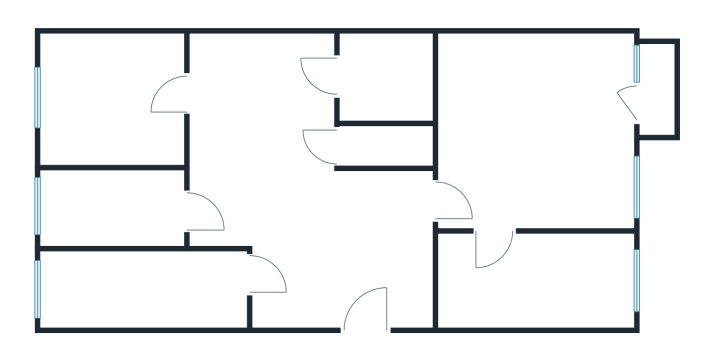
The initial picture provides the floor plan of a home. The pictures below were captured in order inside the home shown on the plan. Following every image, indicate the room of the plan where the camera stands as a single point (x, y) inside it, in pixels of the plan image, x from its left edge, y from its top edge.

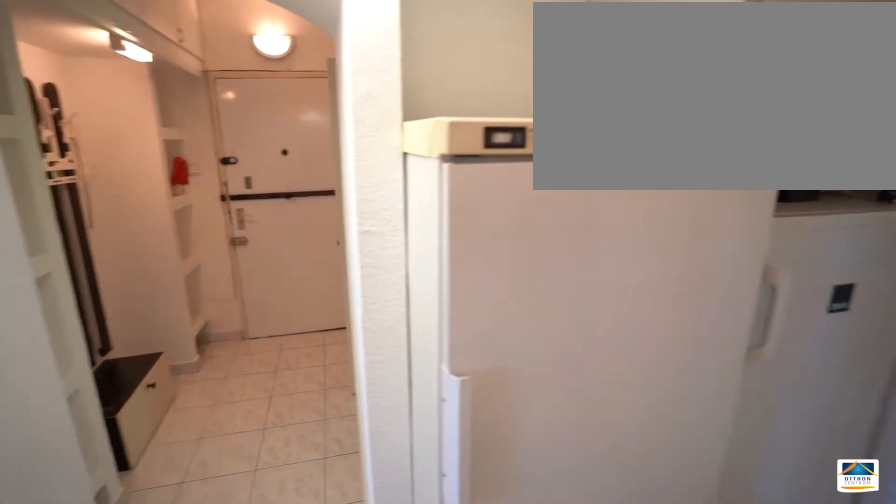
(322, 233)
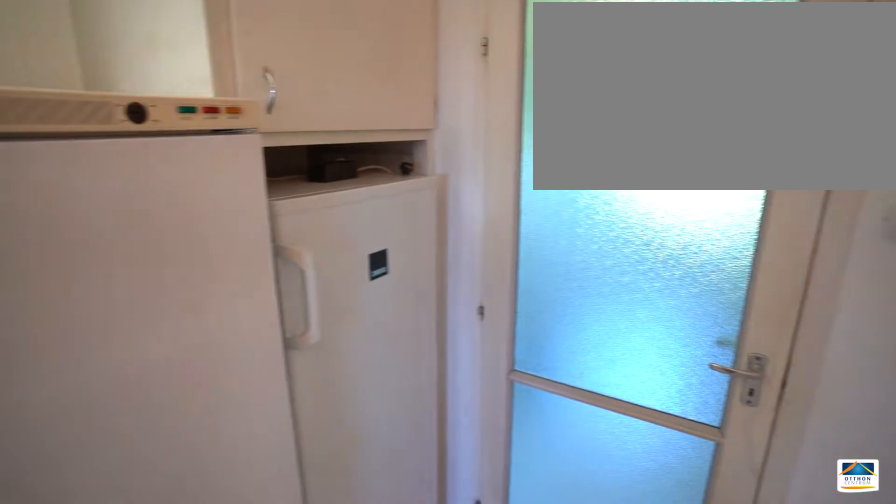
(323, 233)
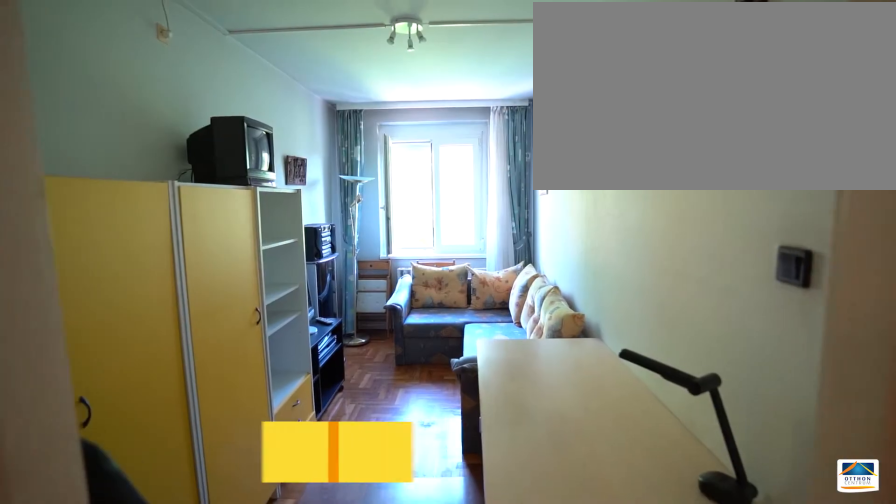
(129, 288)
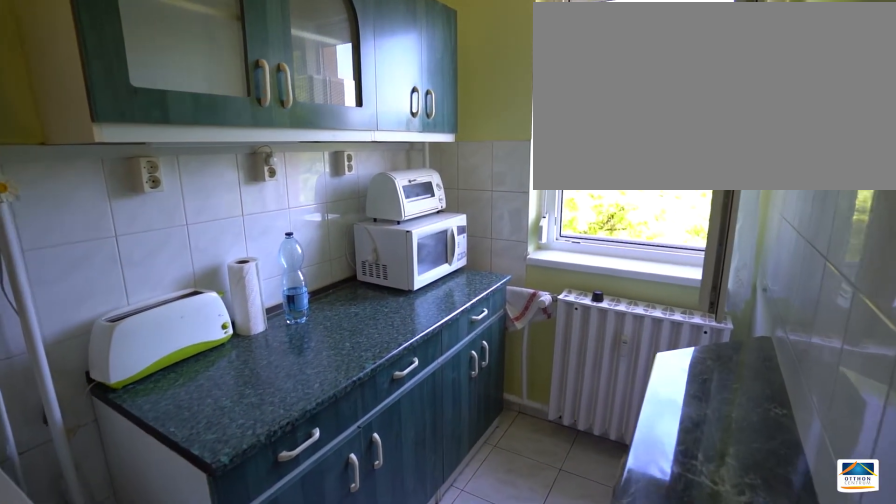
(119, 209)
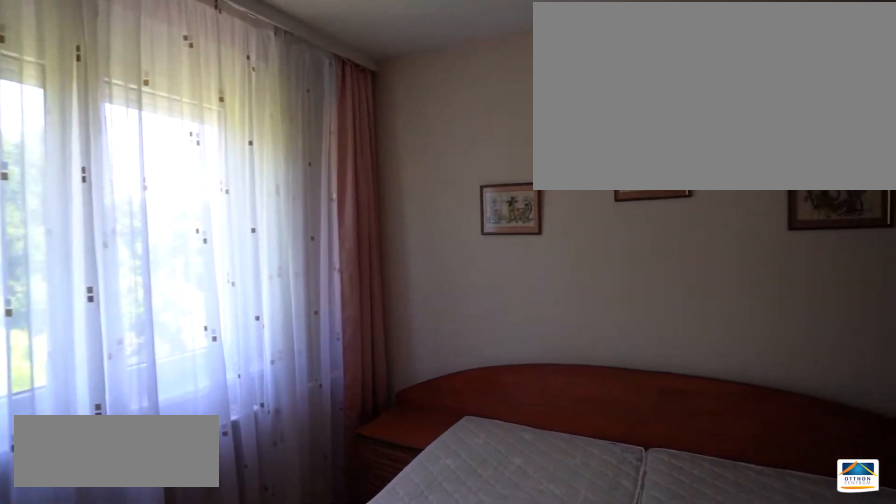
(102, 109)
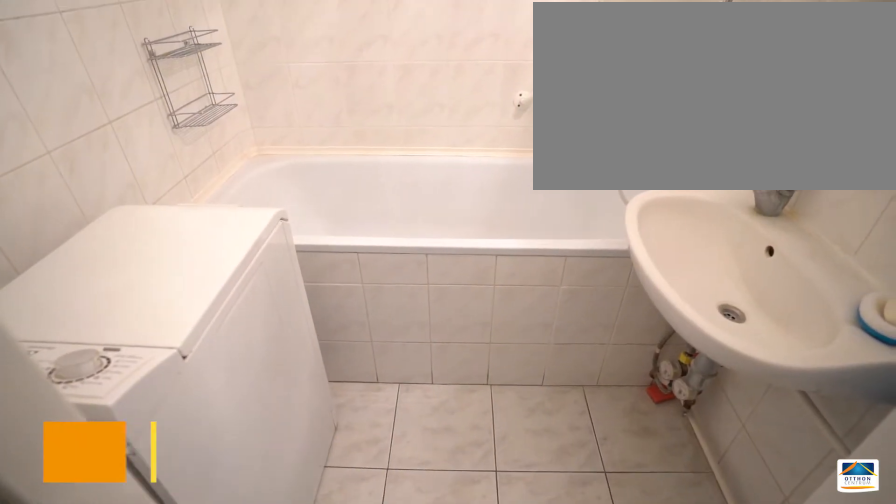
(382, 80)
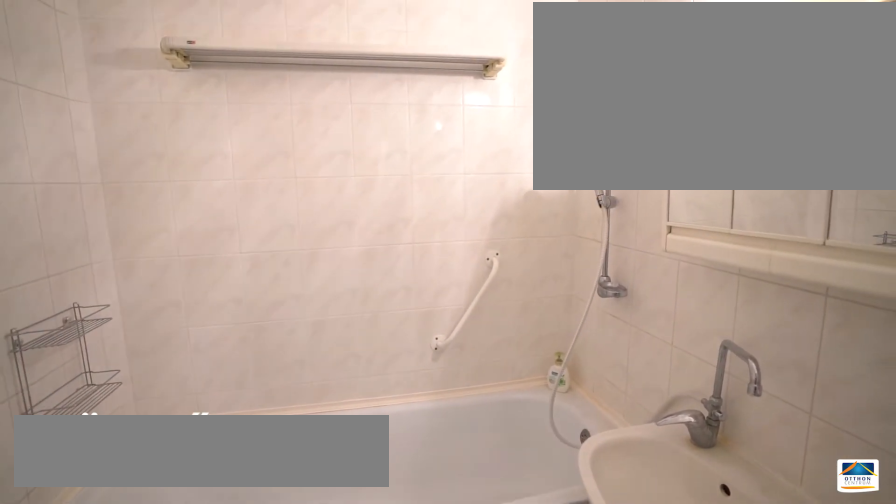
(382, 81)
